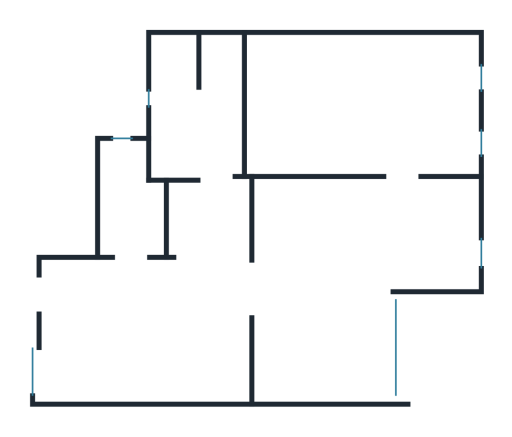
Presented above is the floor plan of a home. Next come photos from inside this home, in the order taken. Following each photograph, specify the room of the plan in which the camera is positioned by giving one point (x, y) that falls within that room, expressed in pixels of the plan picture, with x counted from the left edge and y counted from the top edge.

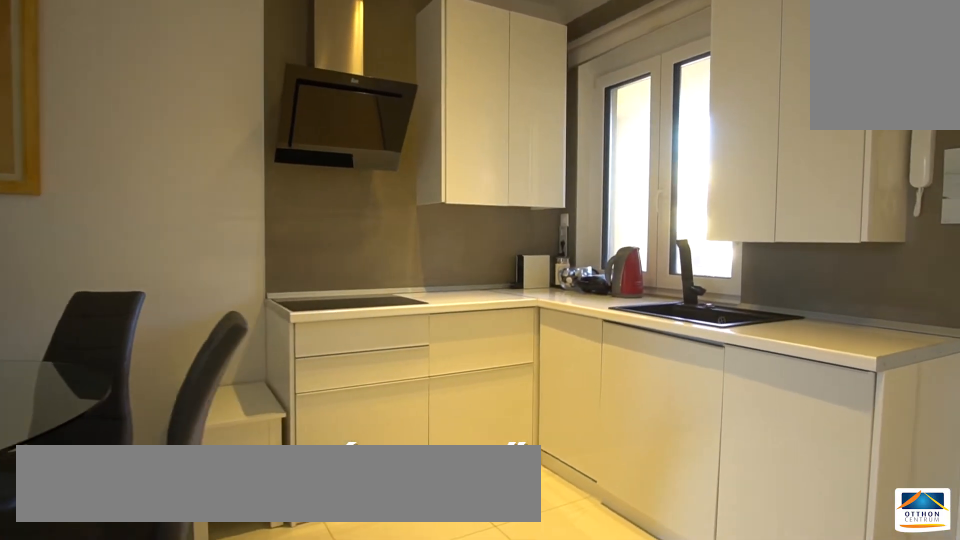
(149, 336)
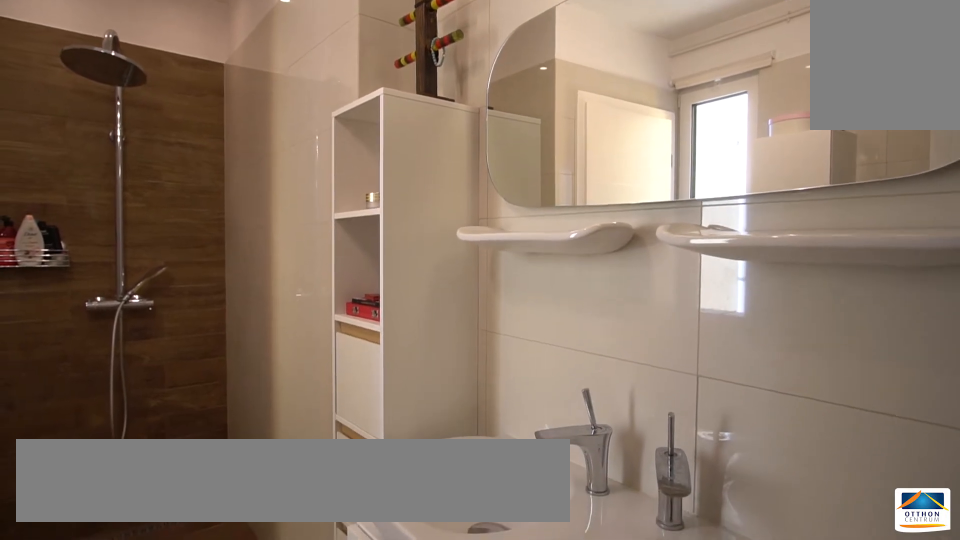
(198, 132)
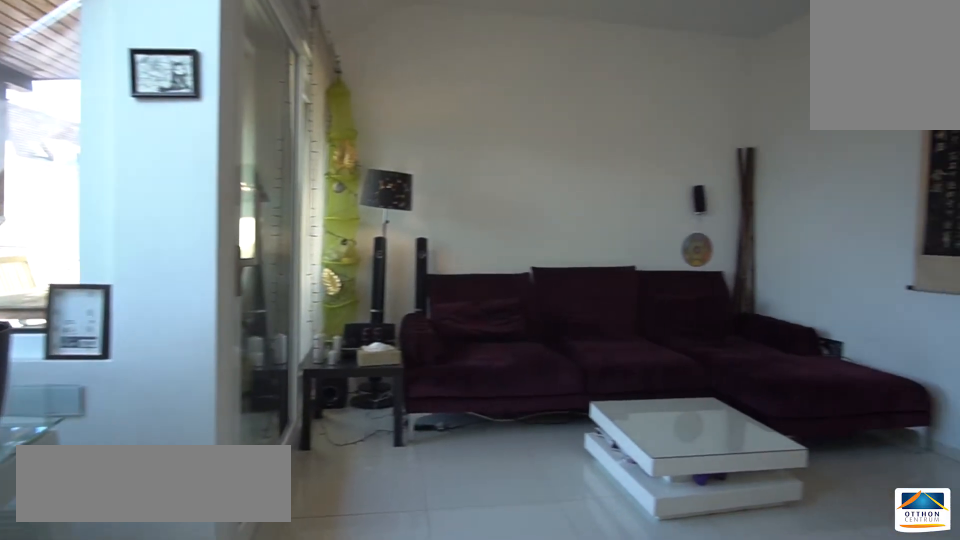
(357, 282)
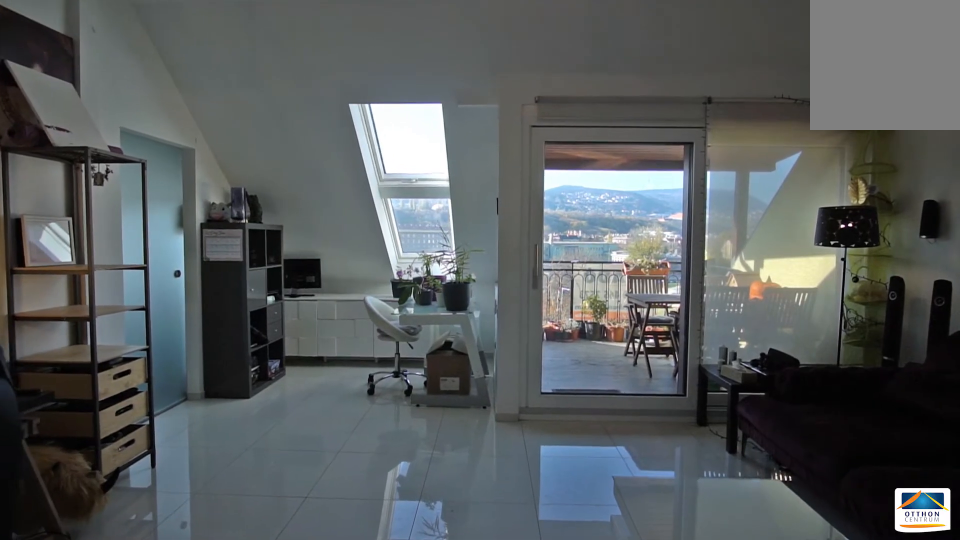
(357, 282)
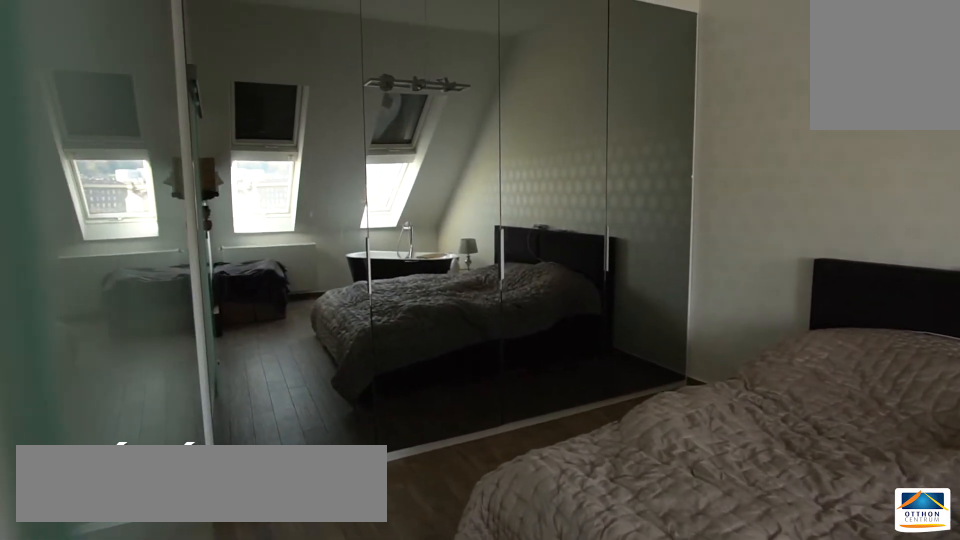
(365, 107)
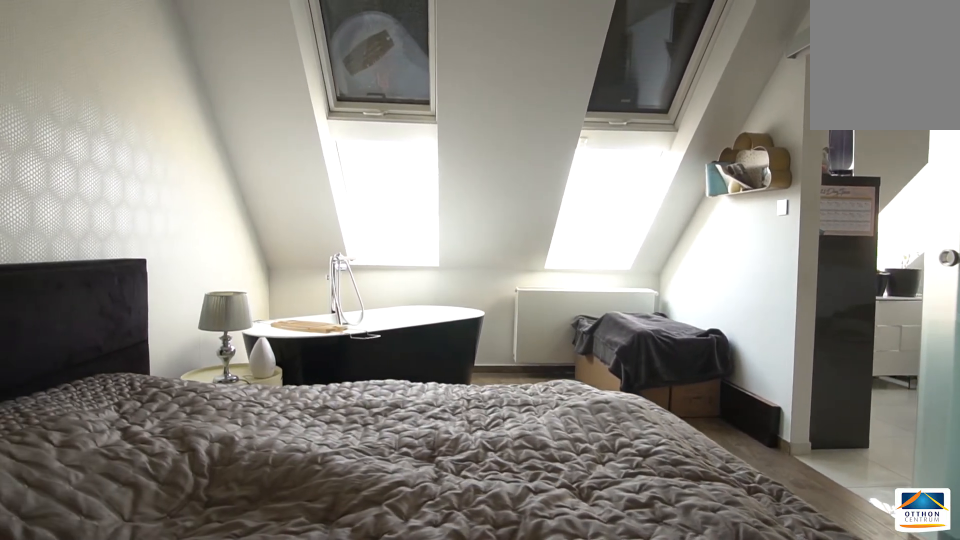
(364, 107)
